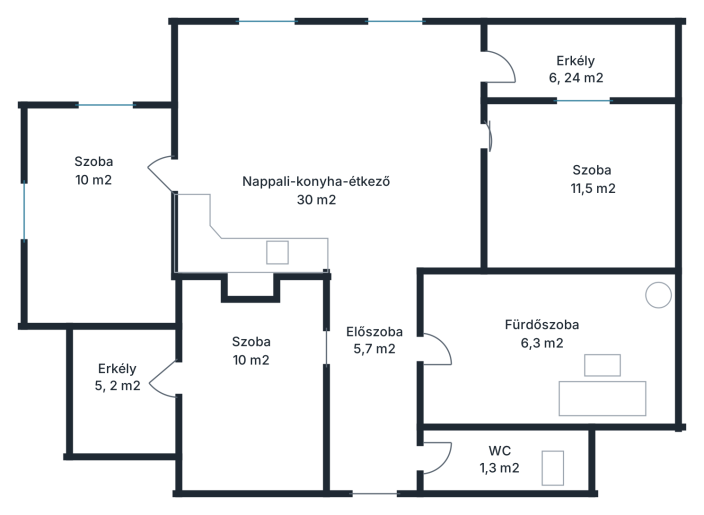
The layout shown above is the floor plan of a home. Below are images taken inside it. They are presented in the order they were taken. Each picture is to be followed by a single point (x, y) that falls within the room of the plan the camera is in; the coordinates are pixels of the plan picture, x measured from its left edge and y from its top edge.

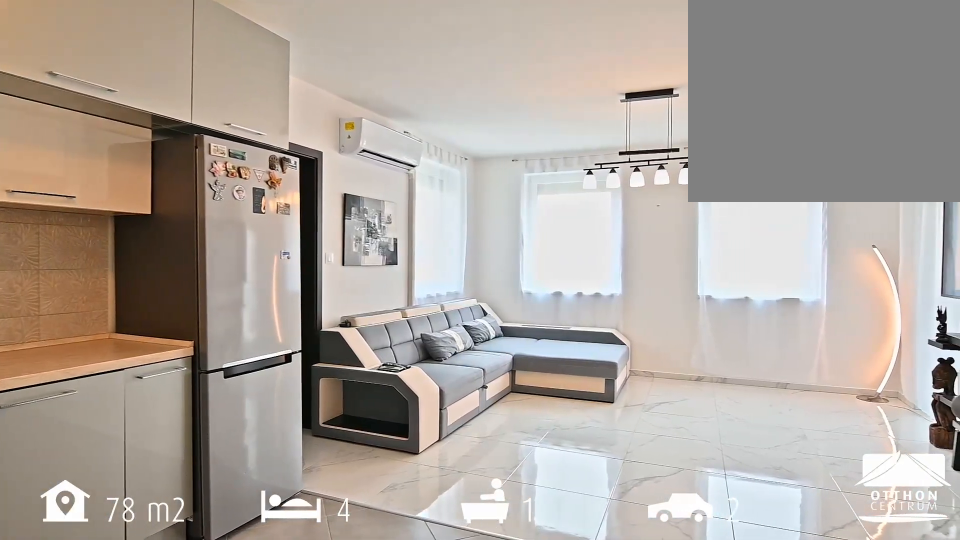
(377, 271)
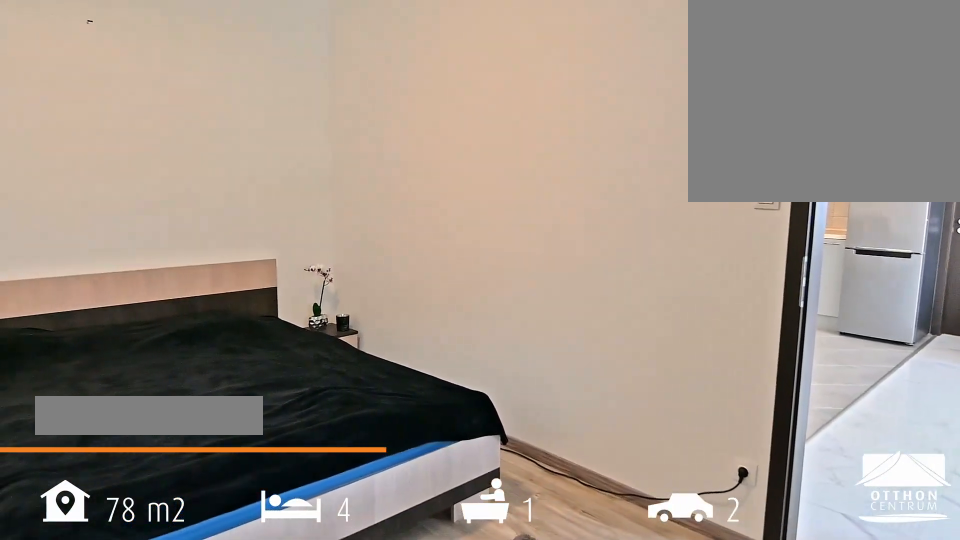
(578, 195)
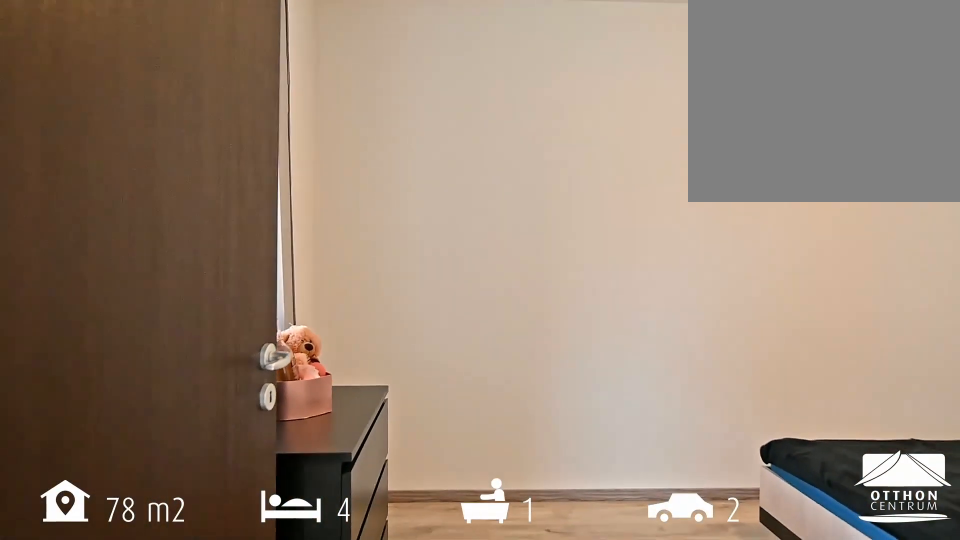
(578, 195)
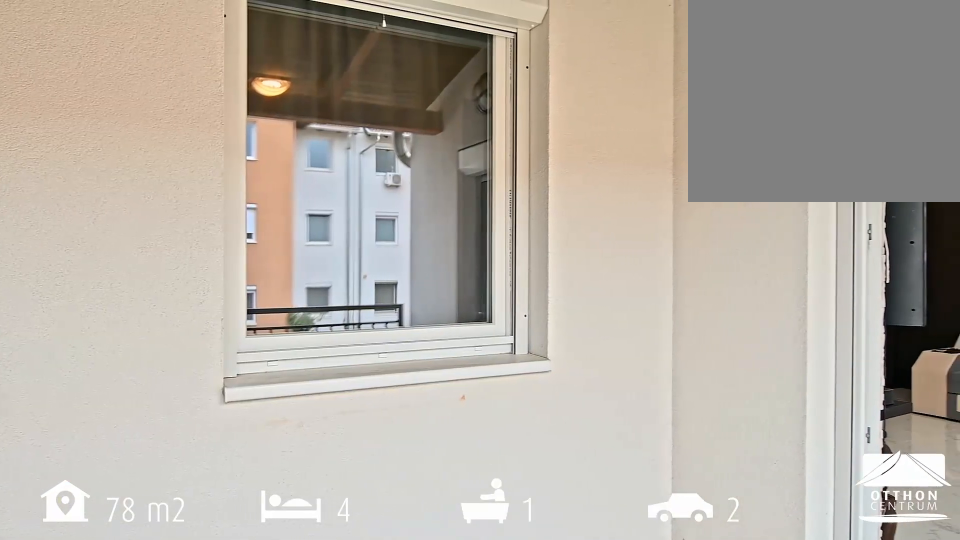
(578, 70)
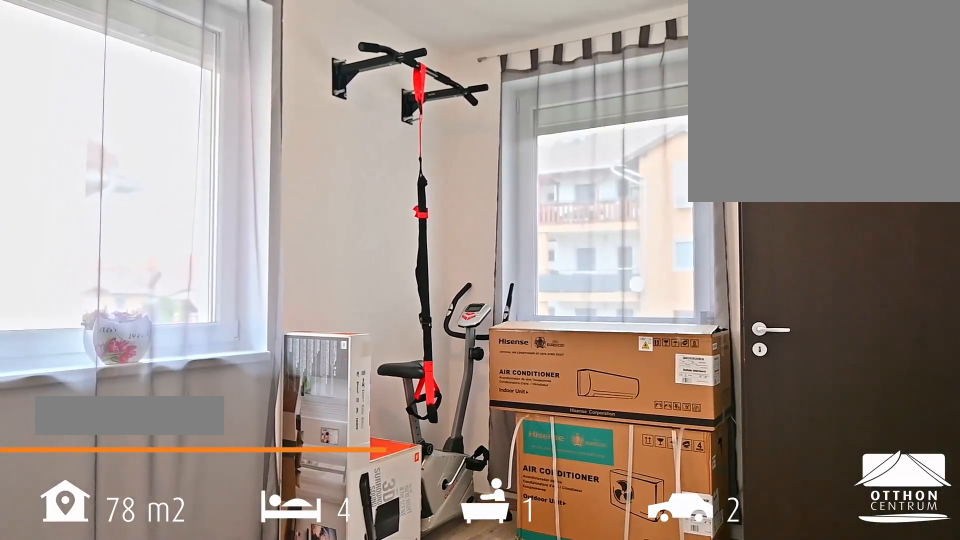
(99, 212)
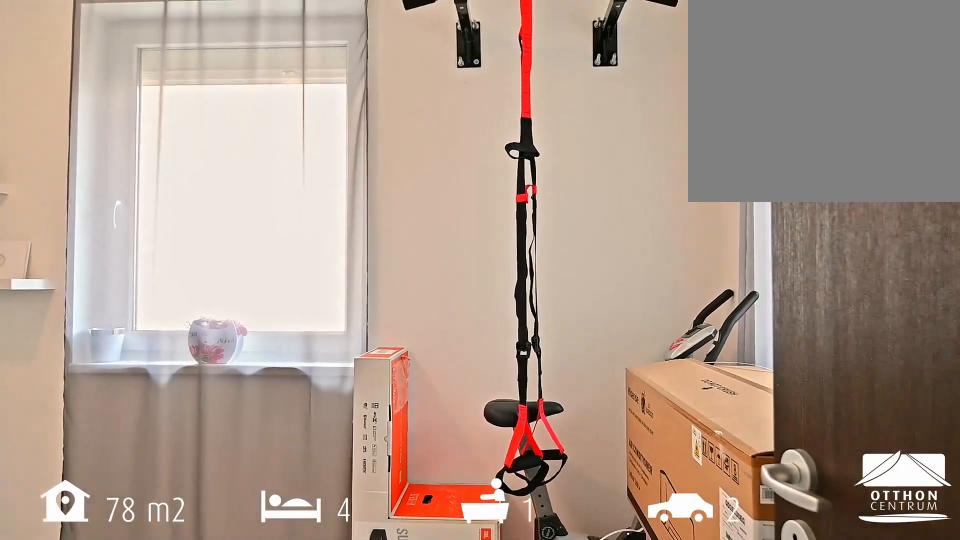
(99, 212)
